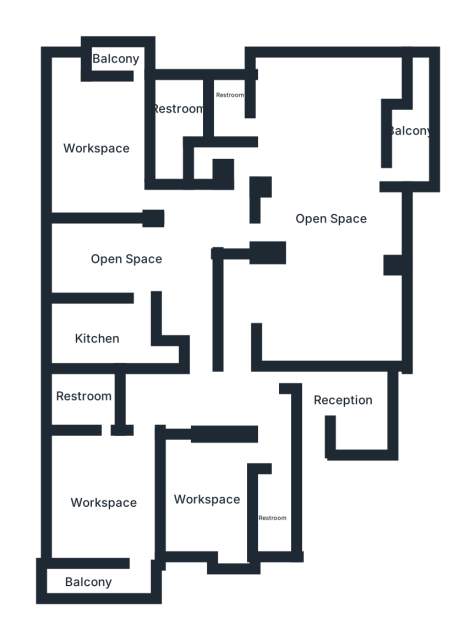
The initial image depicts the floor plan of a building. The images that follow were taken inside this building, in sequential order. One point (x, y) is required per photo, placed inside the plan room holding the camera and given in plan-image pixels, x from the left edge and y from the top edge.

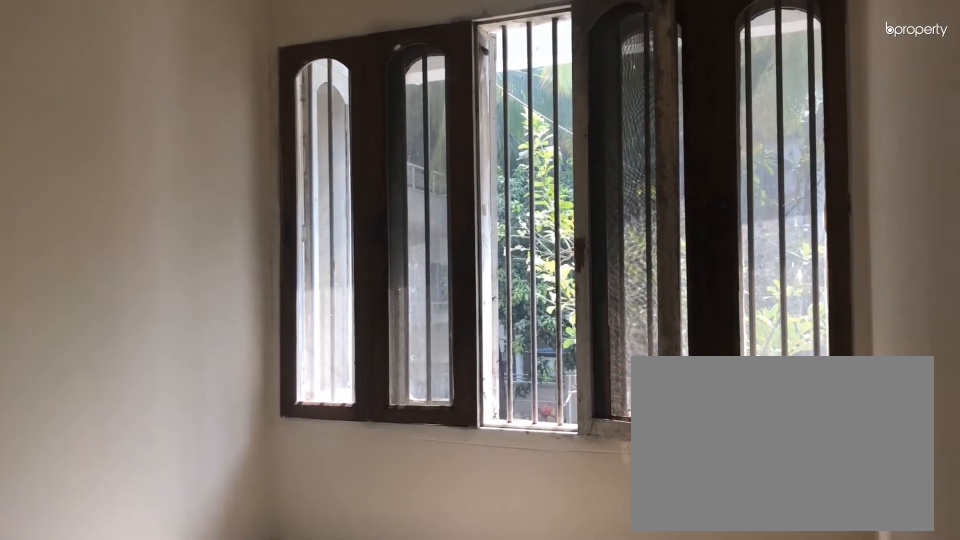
(341, 408)
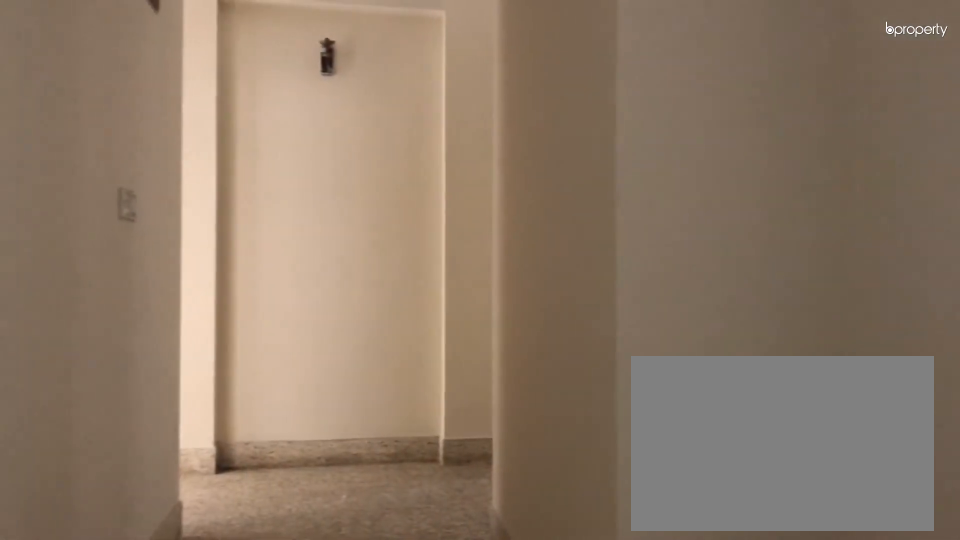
(169, 262)
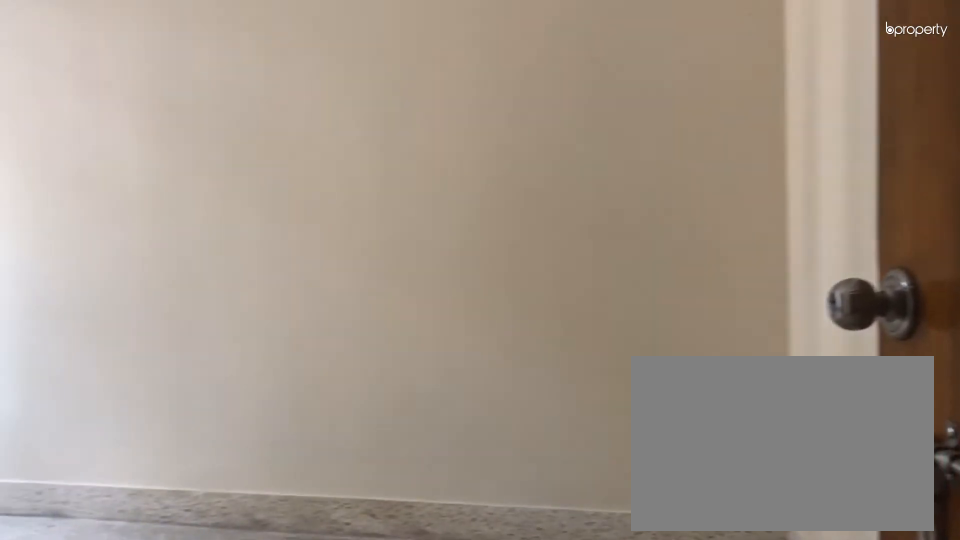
(207, 500)
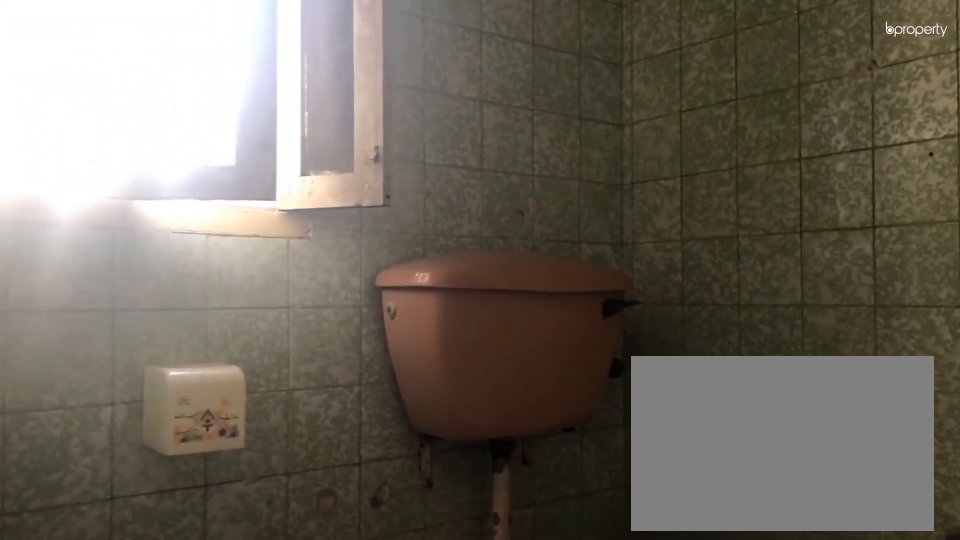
(81, 401)
